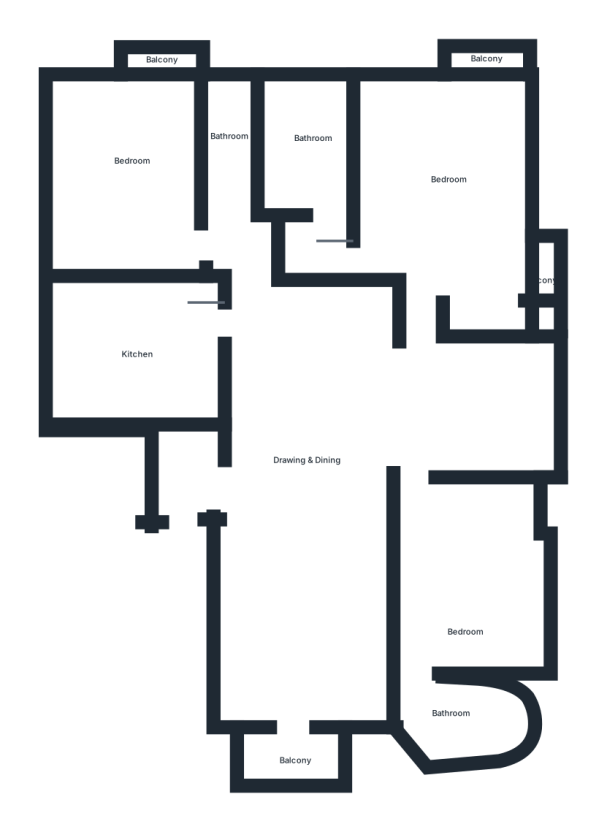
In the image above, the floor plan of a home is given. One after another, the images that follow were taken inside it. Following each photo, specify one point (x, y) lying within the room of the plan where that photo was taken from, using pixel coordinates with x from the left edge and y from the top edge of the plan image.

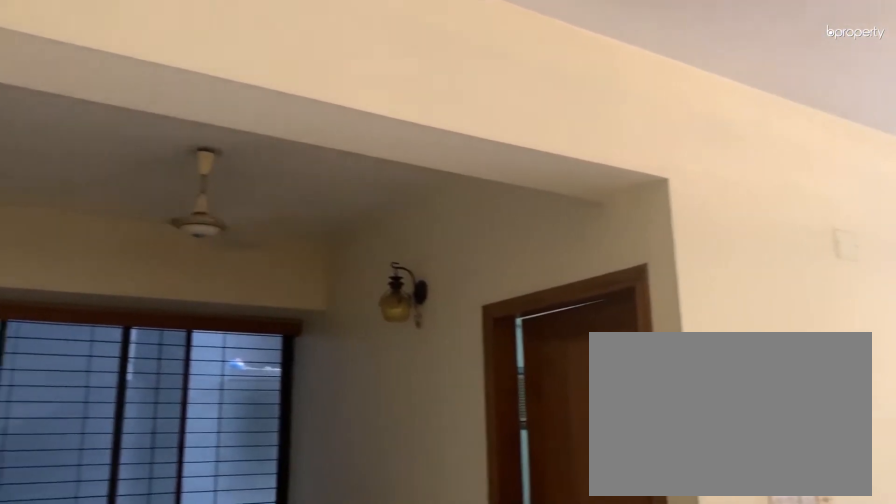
(308, 447)
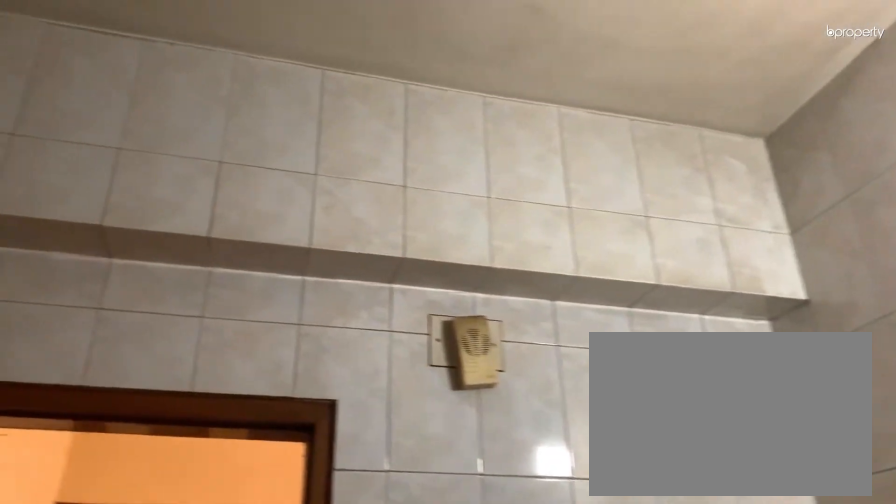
(133, 350)
